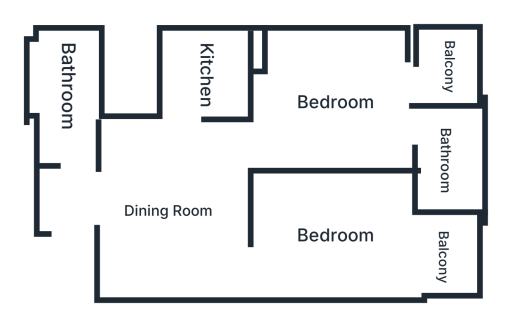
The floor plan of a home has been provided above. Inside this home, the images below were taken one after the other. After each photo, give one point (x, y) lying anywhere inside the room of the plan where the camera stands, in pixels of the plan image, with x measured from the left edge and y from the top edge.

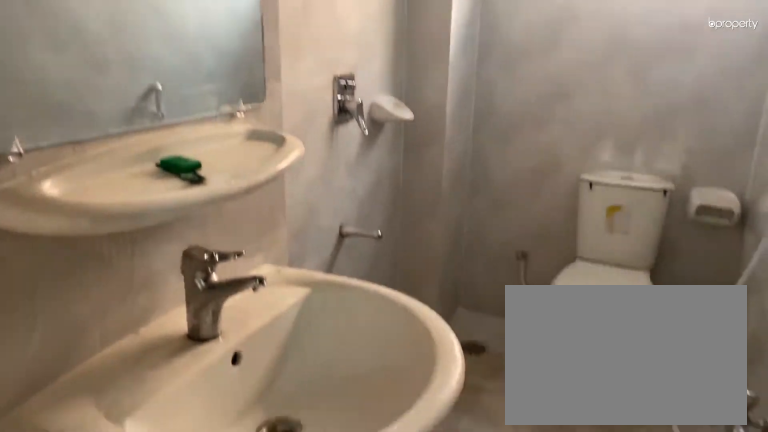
(75, 97)
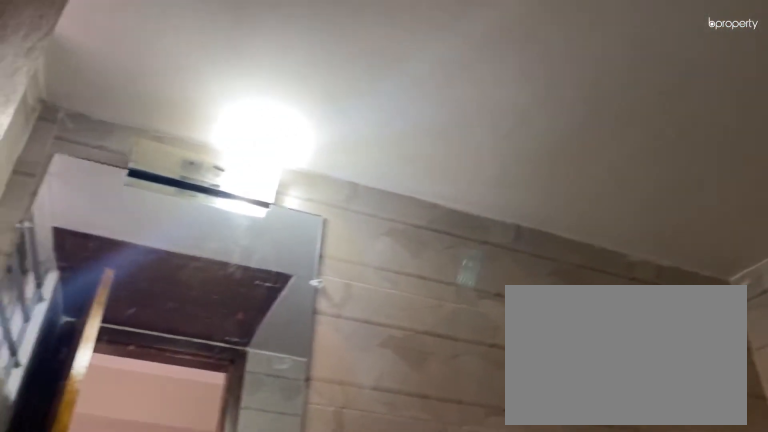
(448, 169)
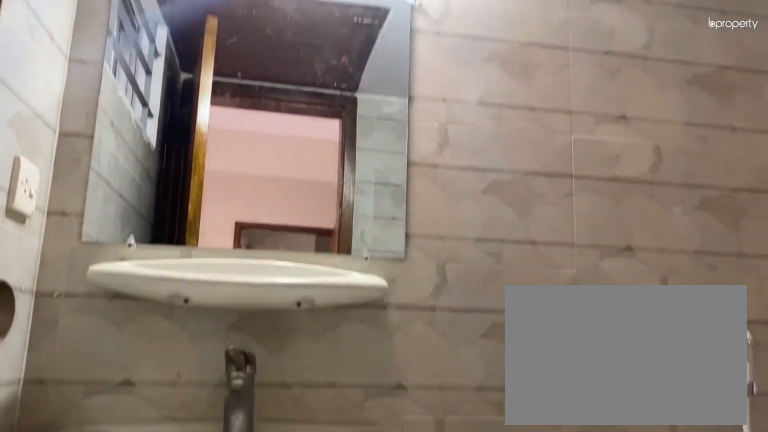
(448, 169)
